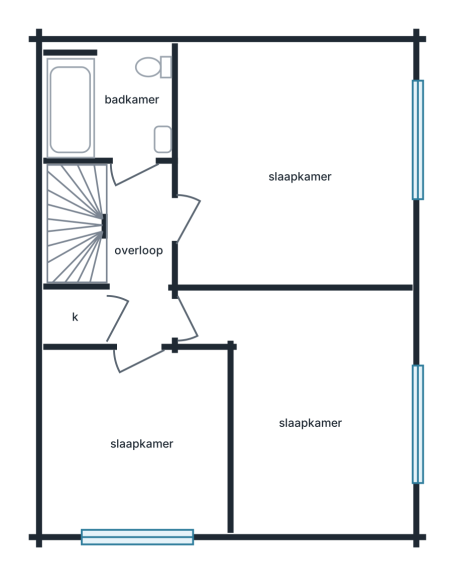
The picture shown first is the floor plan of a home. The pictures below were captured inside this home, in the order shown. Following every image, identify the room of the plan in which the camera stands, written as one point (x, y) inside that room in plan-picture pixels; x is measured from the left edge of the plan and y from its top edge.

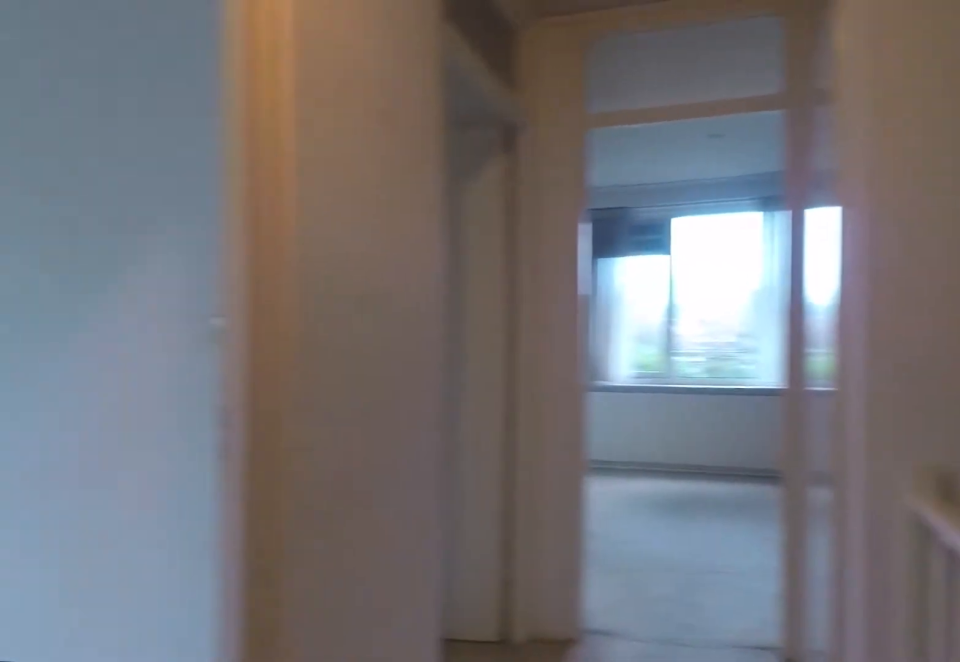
(118, 201)
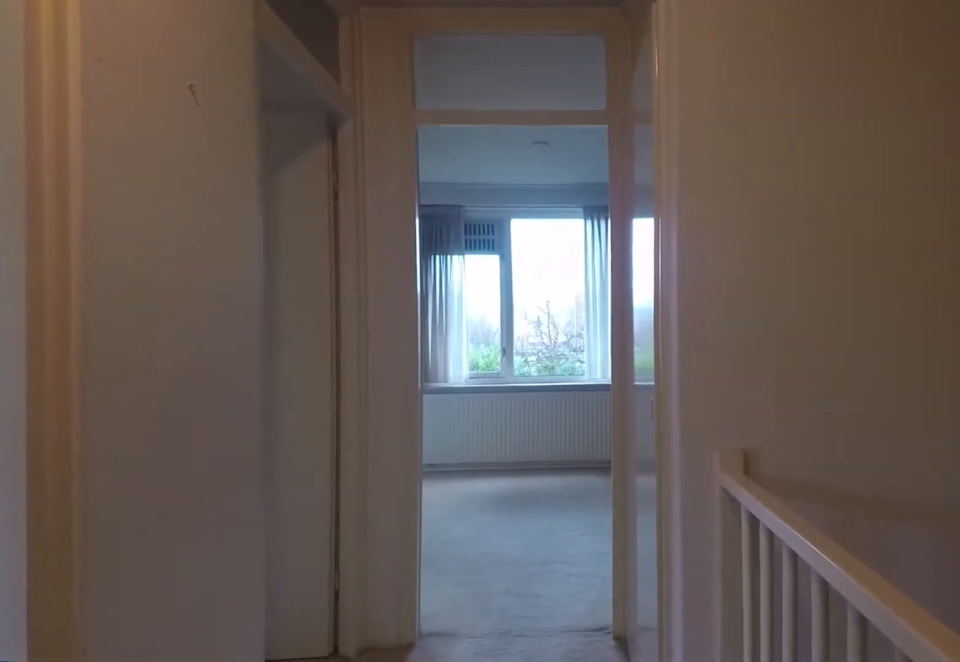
(118, 201)
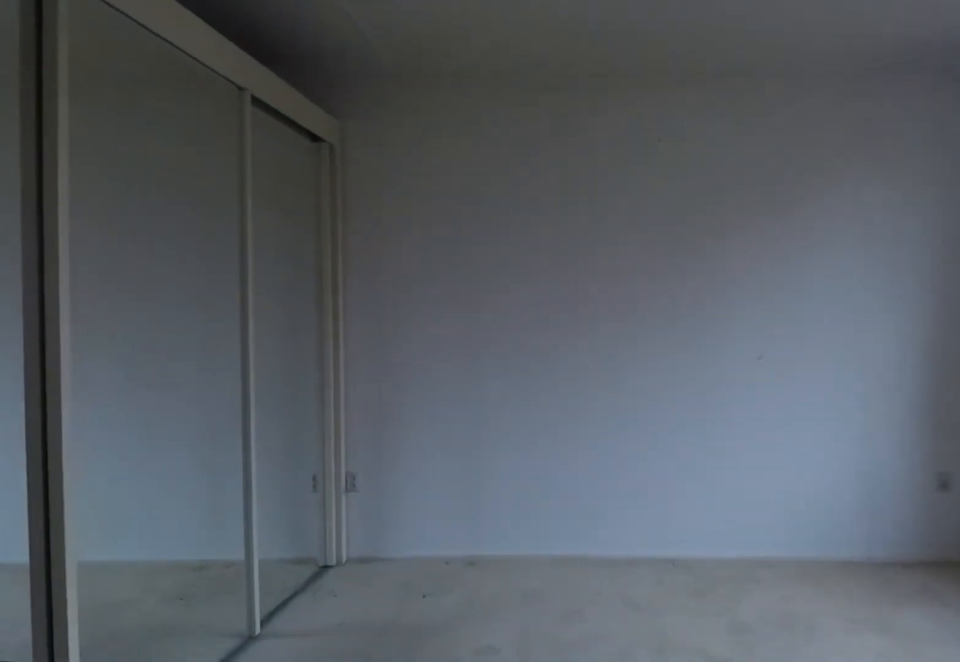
(322, 143)
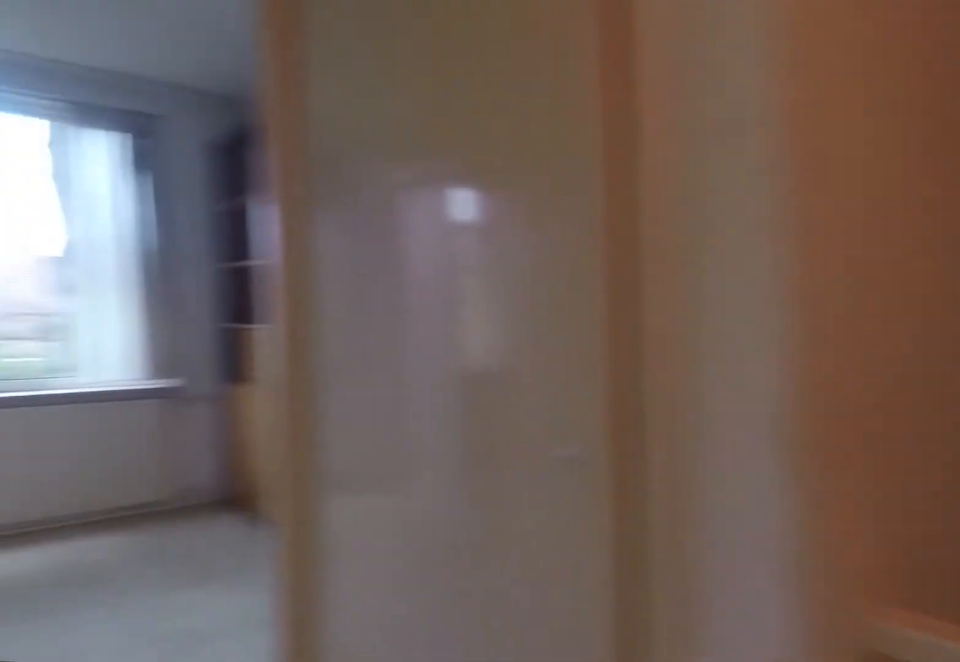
(119, 200)
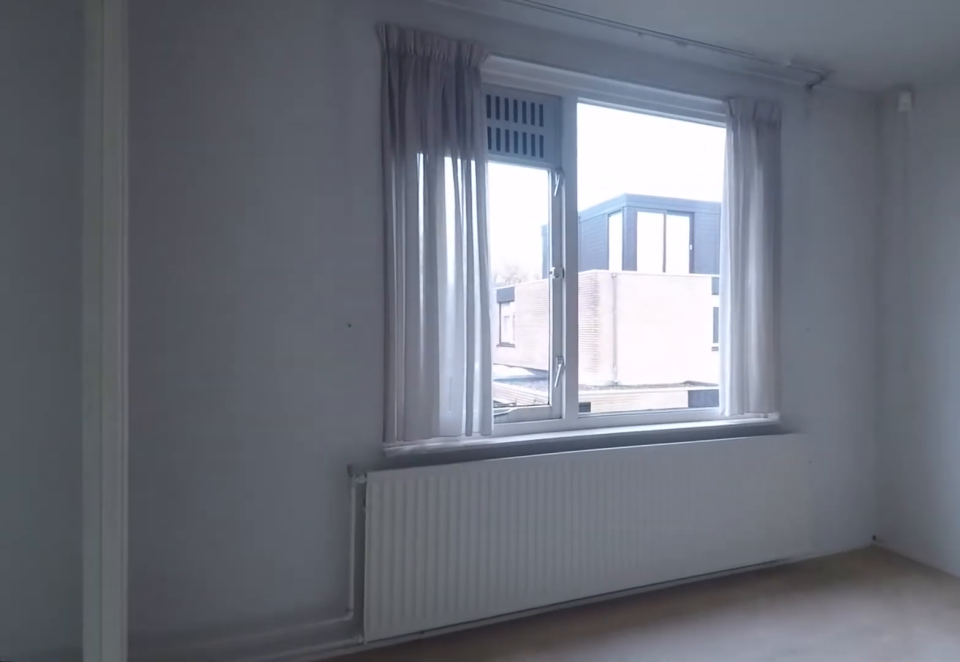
(340, 425)
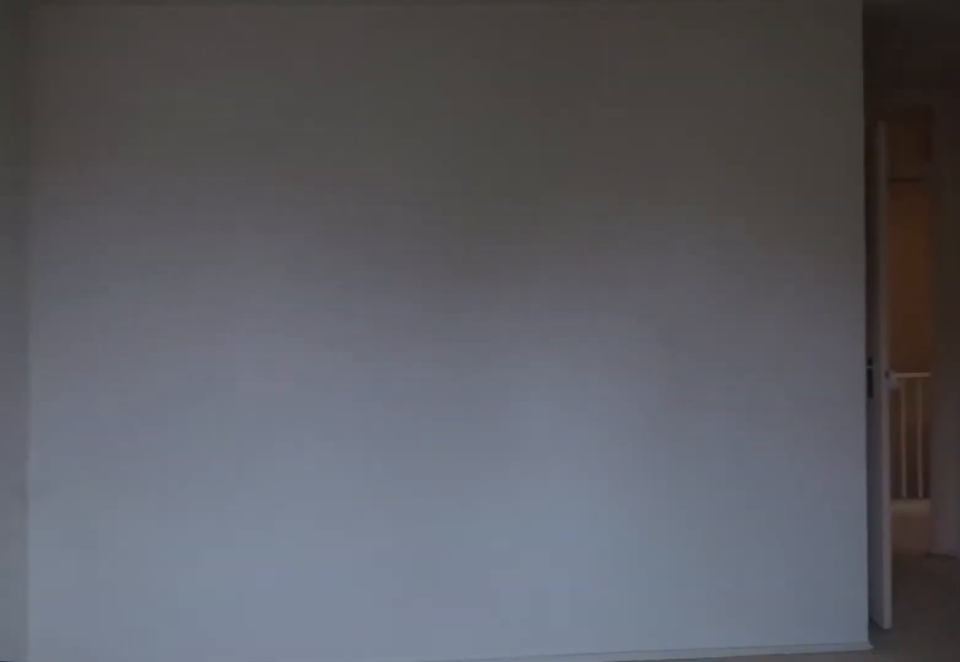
(340, 425)
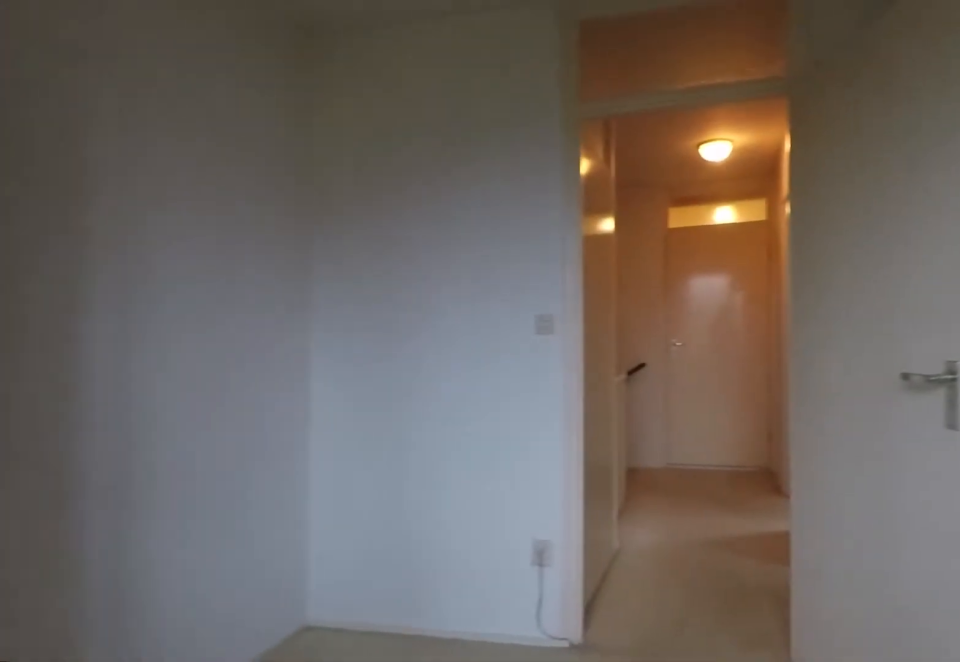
(136, 439)
